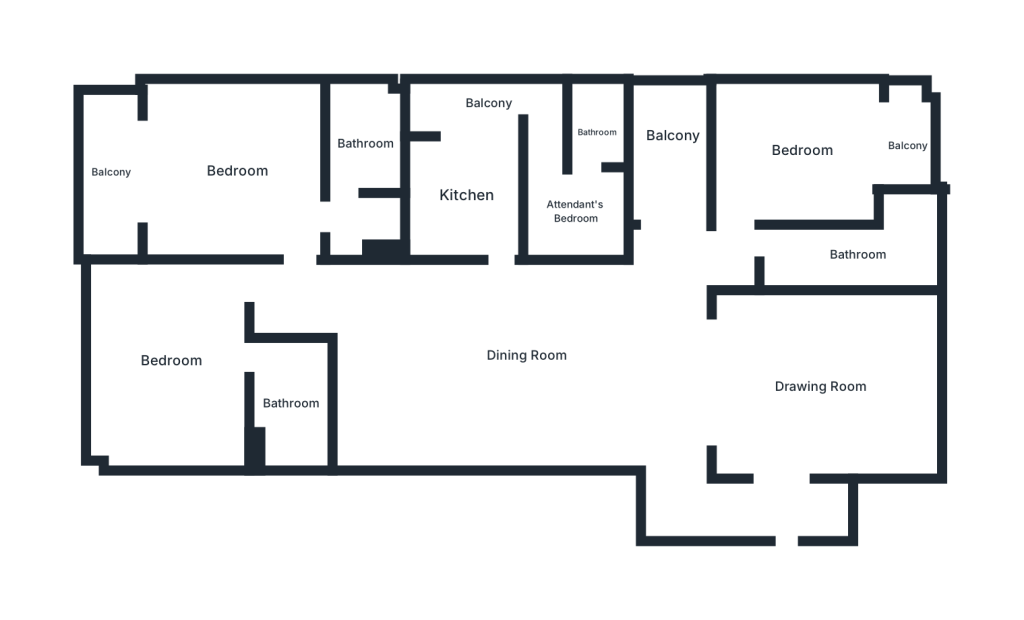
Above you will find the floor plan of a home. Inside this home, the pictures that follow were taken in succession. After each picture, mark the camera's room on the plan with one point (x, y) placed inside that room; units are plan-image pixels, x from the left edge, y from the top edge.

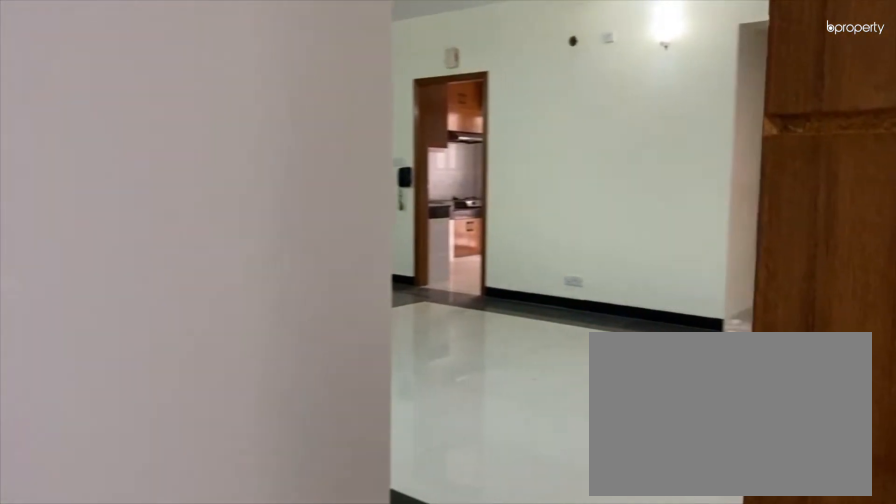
(677, 426)
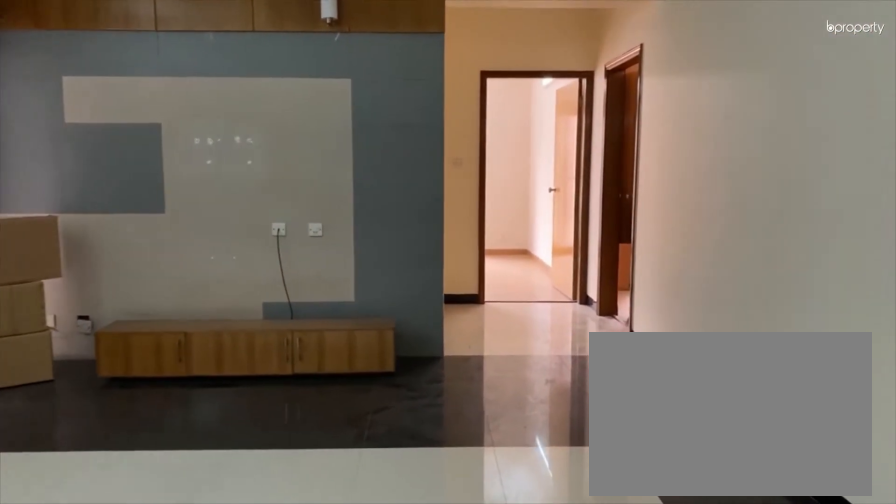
(522, 356)
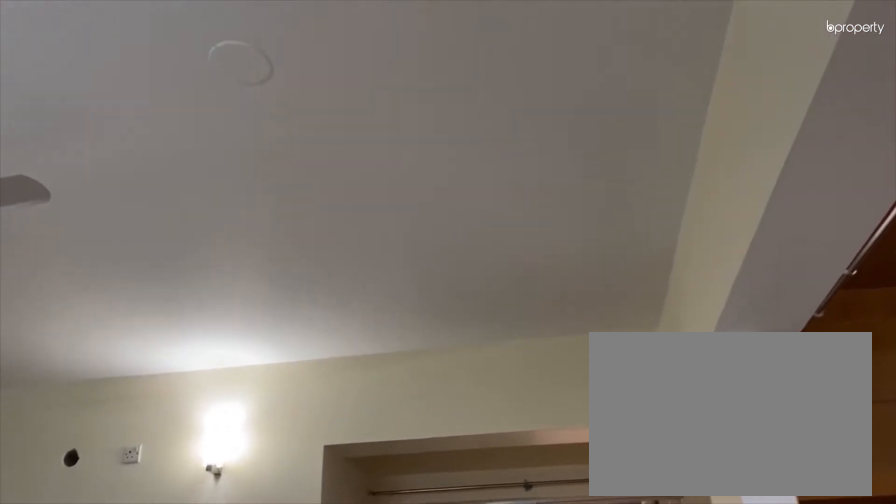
(522, 355)
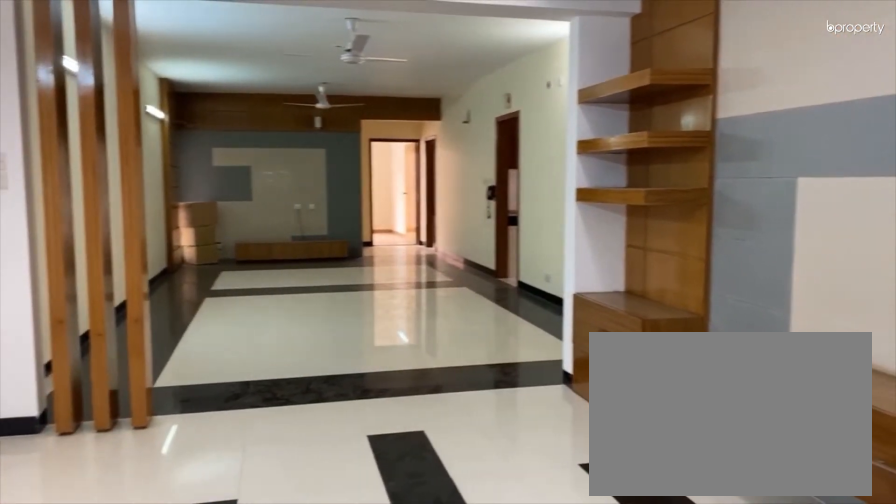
(835, 384)
